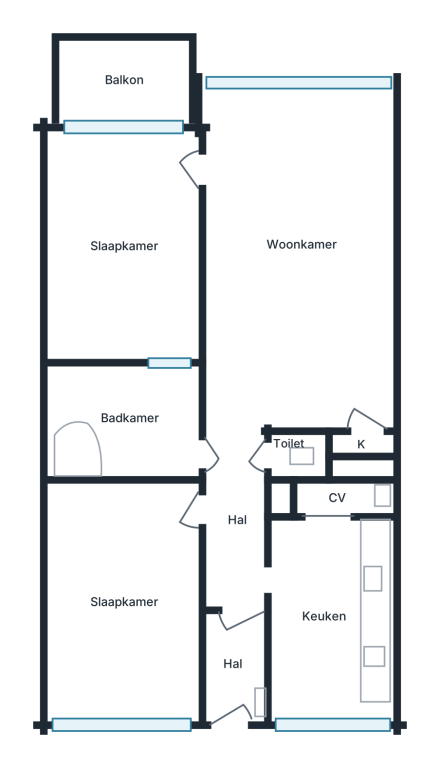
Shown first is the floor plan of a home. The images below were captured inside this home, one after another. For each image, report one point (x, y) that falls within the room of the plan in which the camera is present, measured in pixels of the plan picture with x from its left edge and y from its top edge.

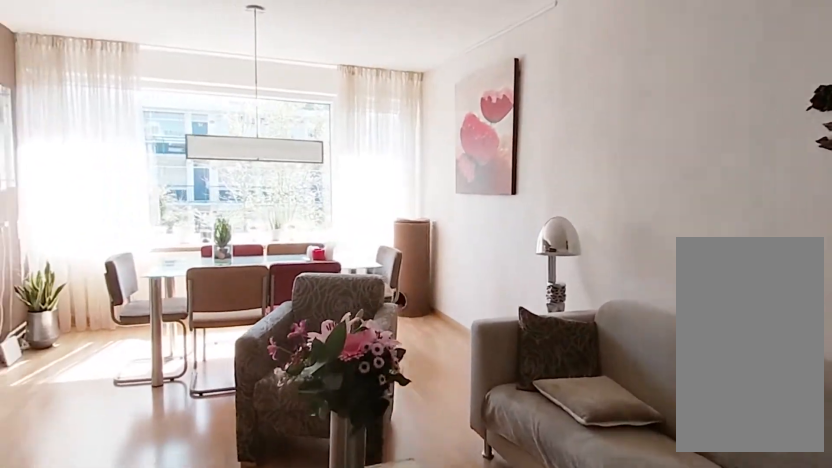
(298, 253)
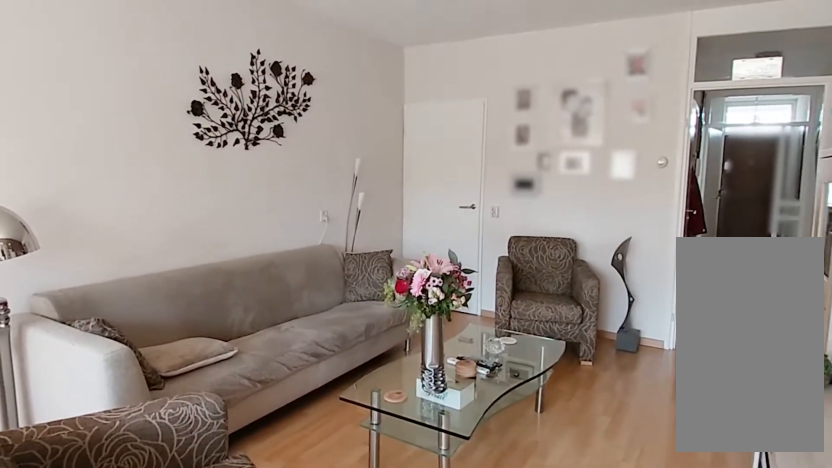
(298, 253)
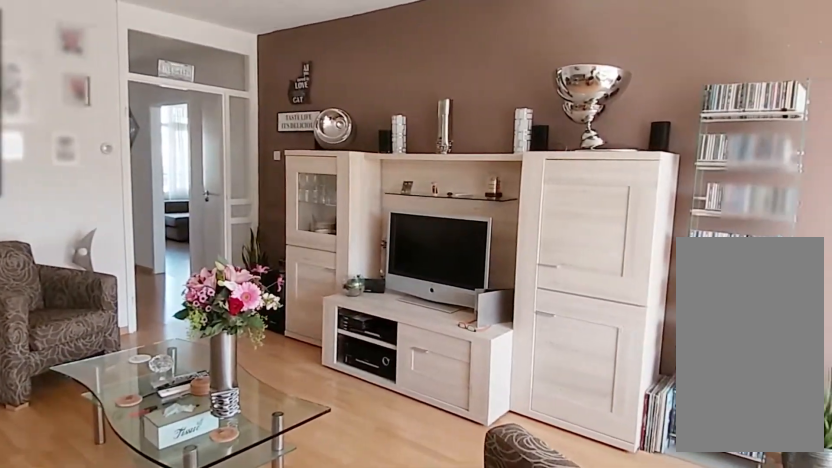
(298, 253)
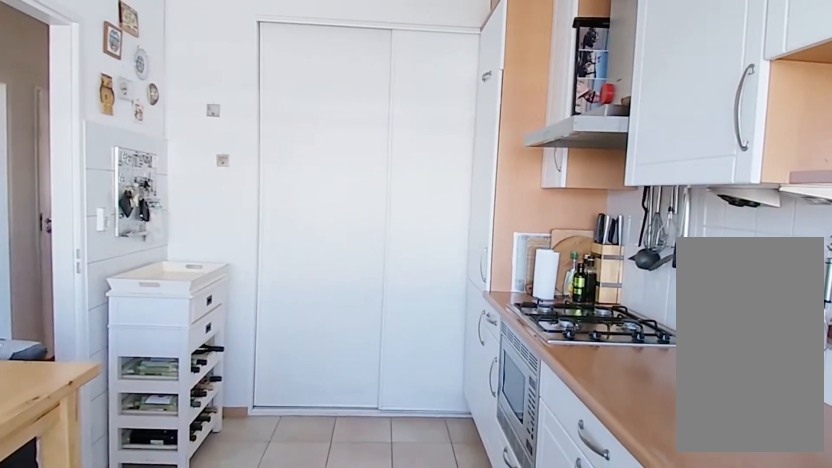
(316, 624)
